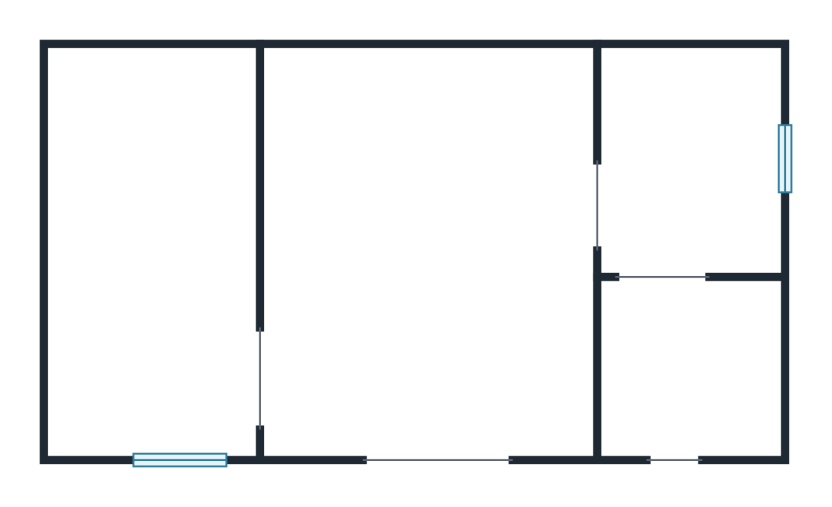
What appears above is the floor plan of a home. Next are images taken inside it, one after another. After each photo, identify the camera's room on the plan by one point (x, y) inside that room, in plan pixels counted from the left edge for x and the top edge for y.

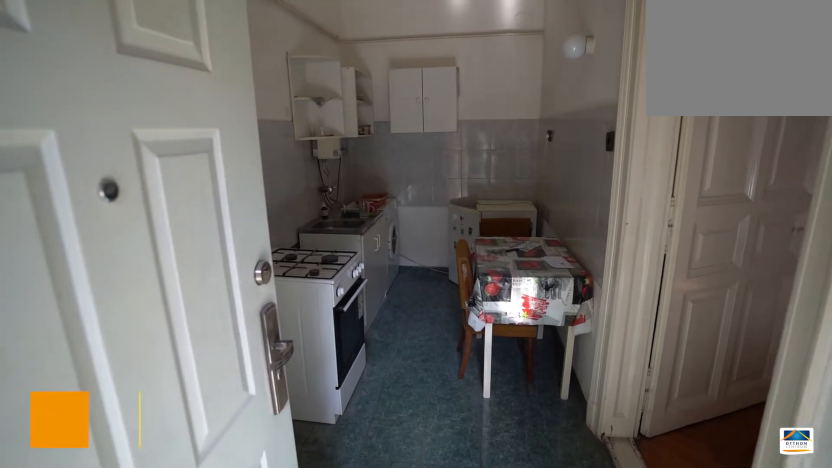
(145, 317)
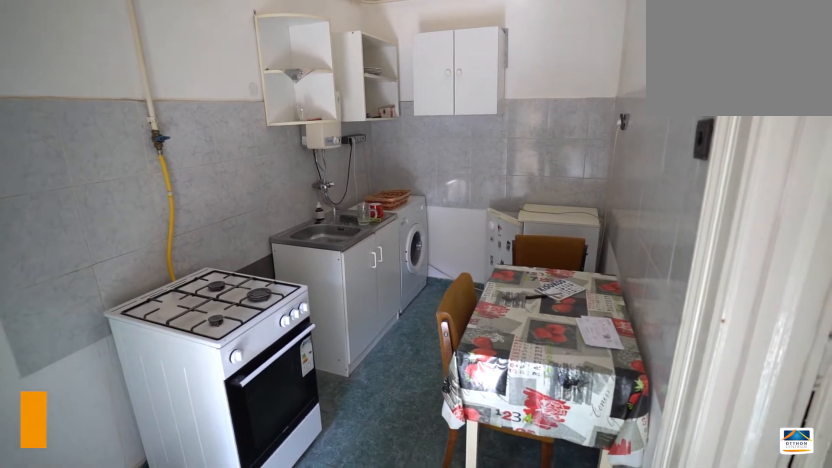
(145, 318)
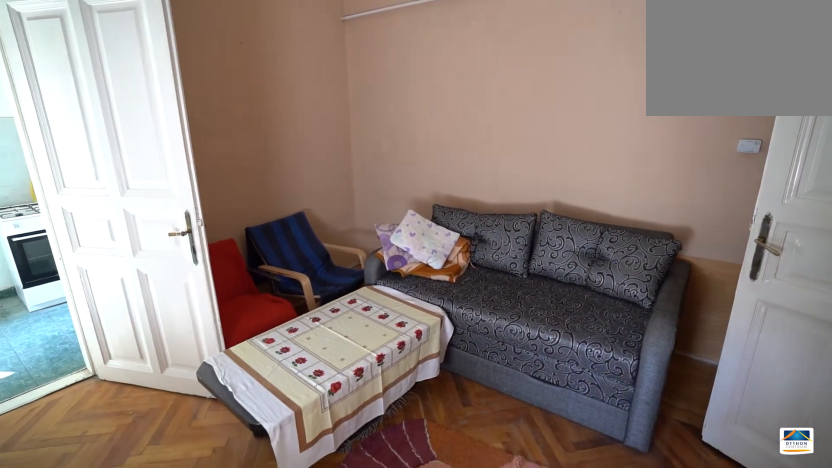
(426, 253)
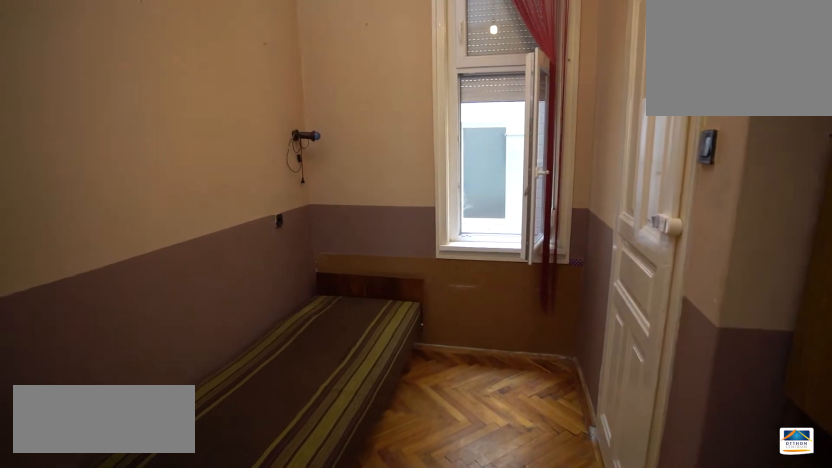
(688, 162)
